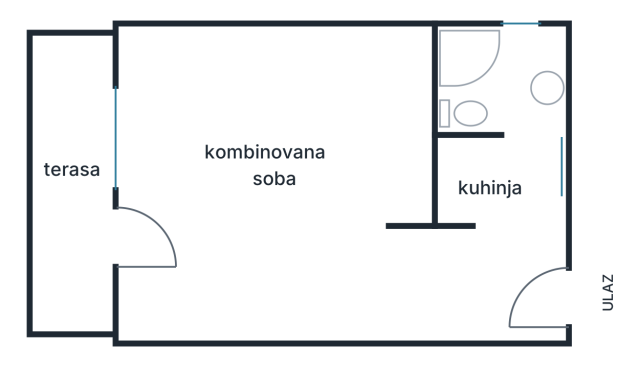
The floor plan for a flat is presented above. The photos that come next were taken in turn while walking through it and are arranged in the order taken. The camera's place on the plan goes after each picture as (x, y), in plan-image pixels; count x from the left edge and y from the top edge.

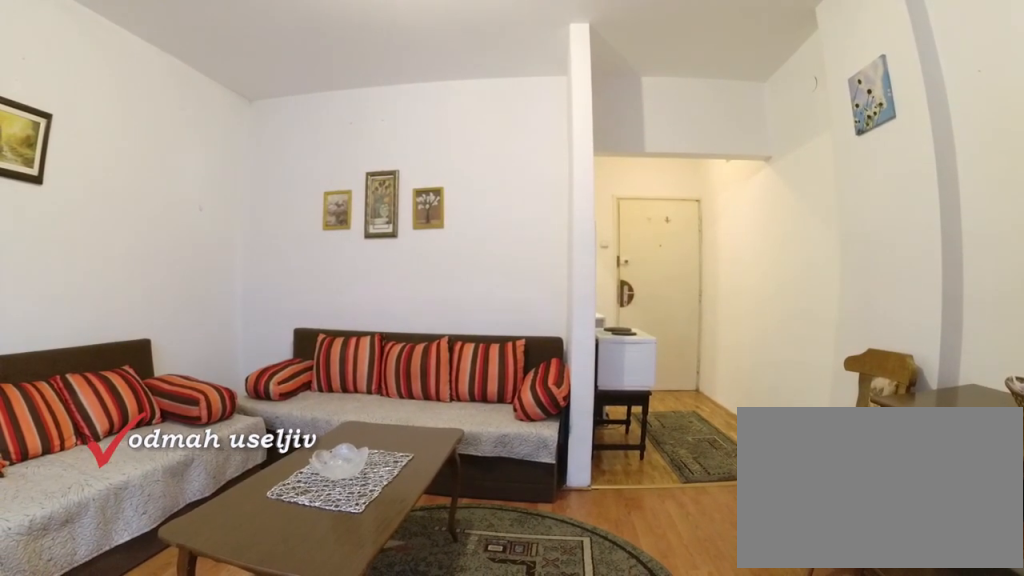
(141, 244)
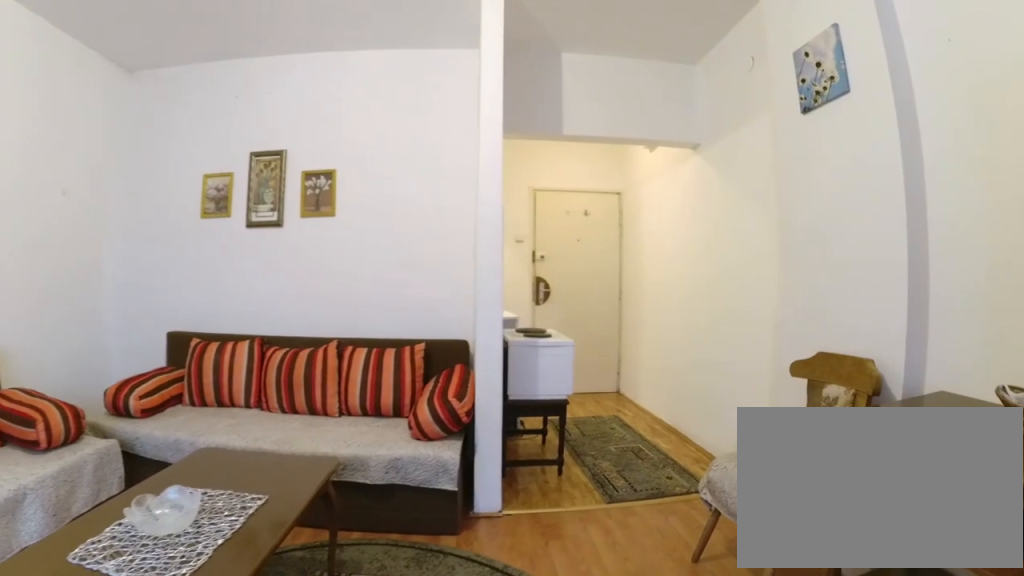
(178, 241)
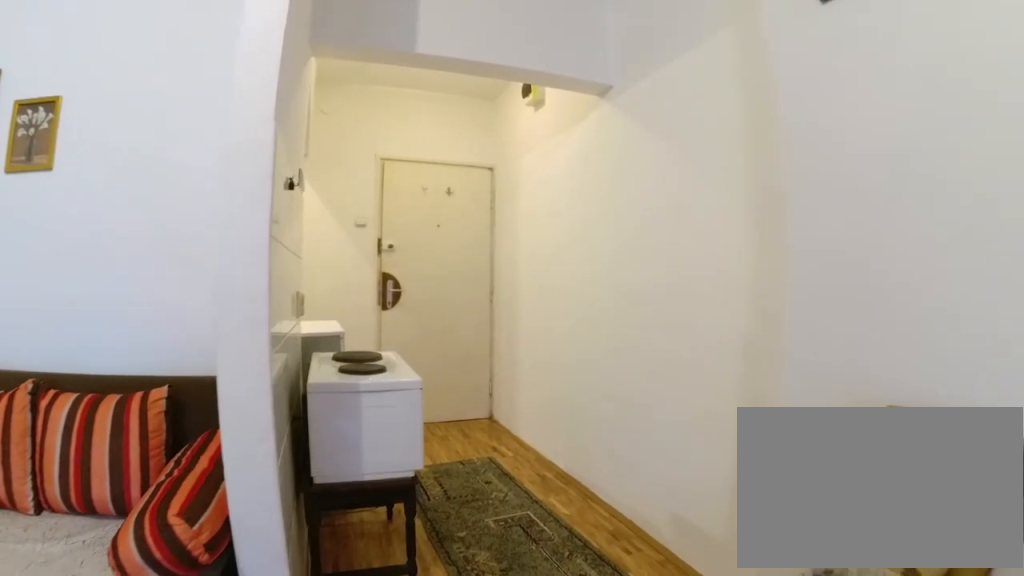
(304, 256)
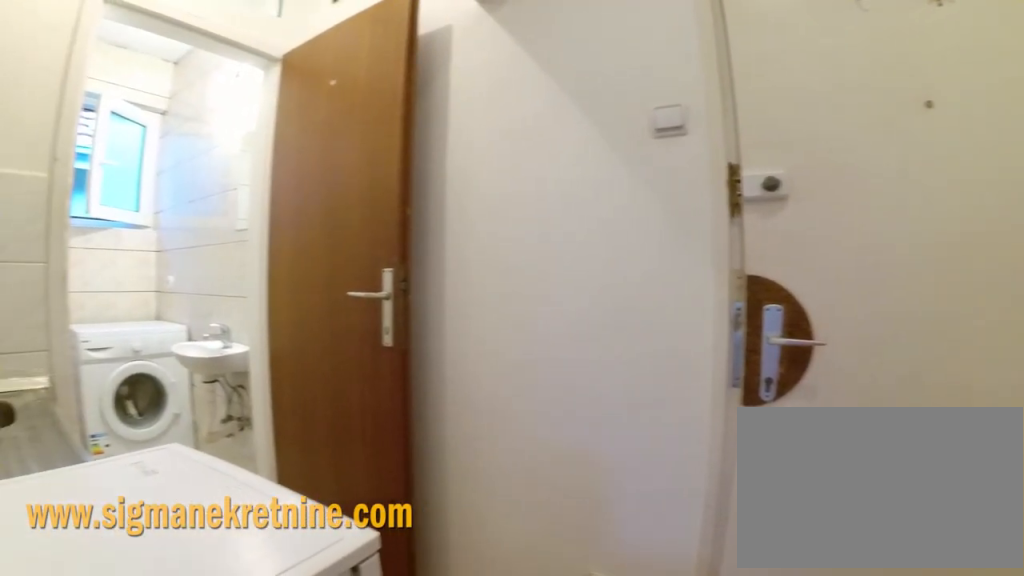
(464, 270)
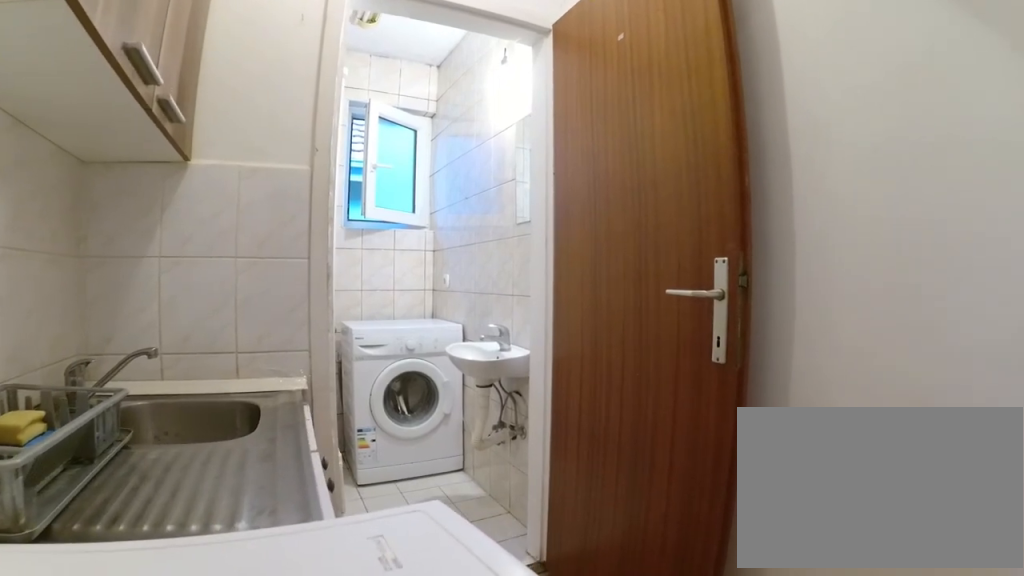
(494, 241)
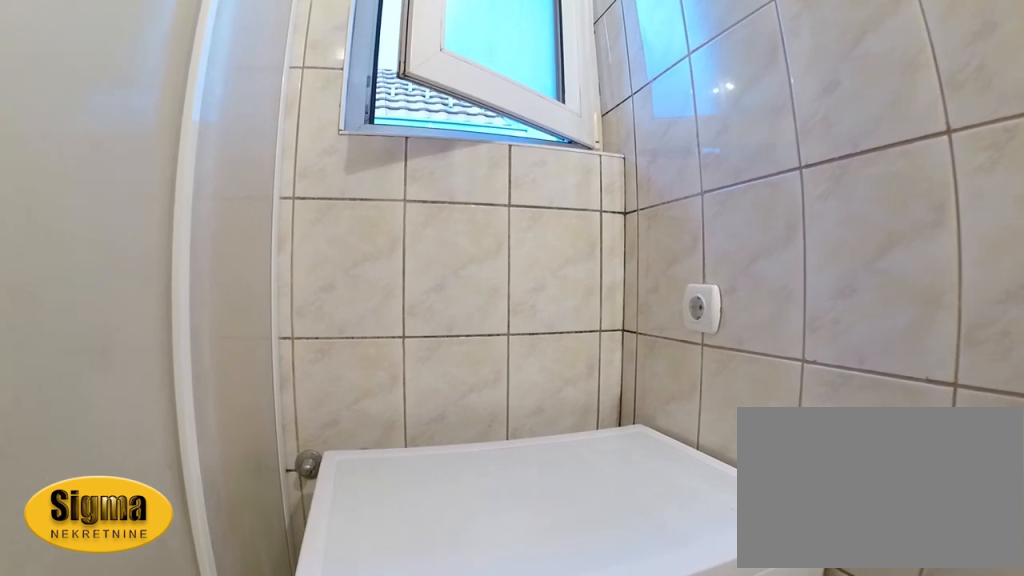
(523, 78)
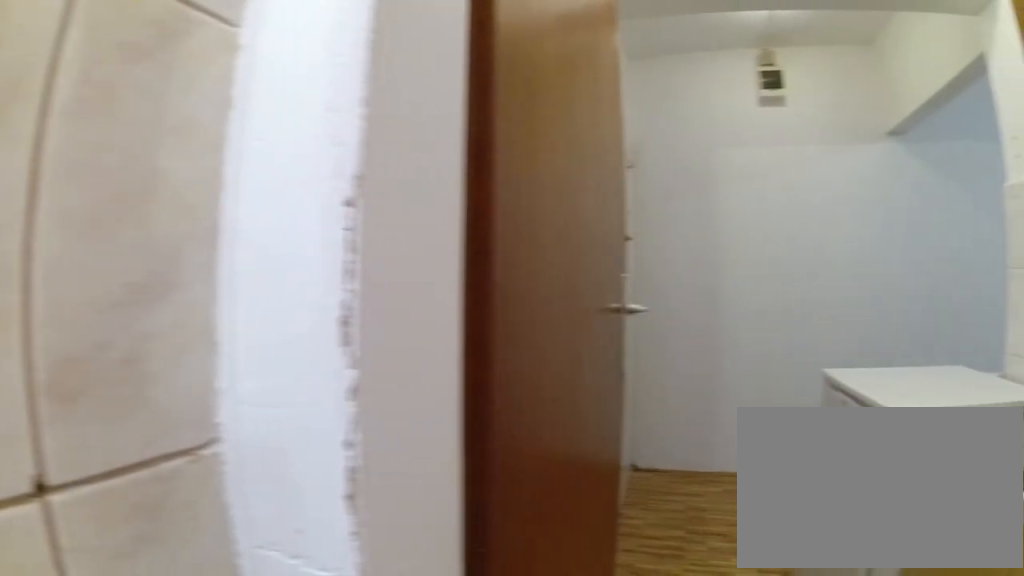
(517, 73)
